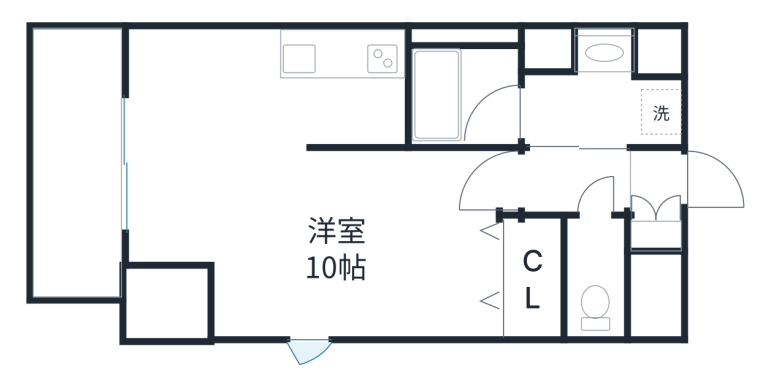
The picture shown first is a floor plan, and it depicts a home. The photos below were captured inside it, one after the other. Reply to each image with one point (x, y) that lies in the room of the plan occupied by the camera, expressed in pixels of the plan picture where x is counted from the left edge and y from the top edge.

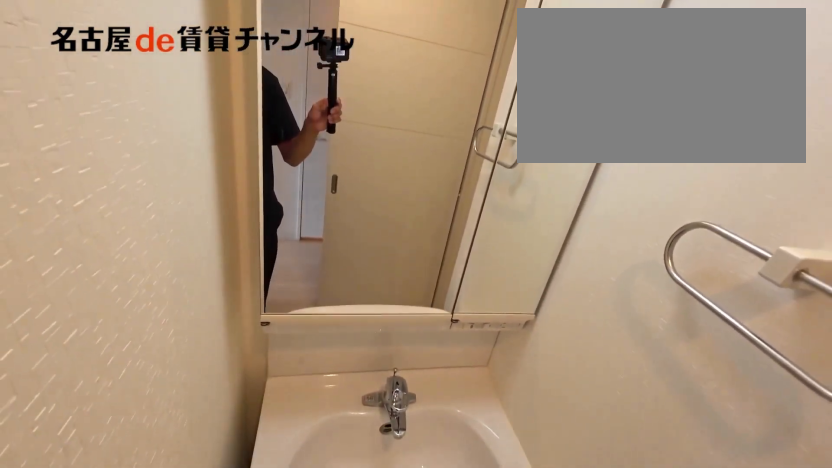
(600, 85)
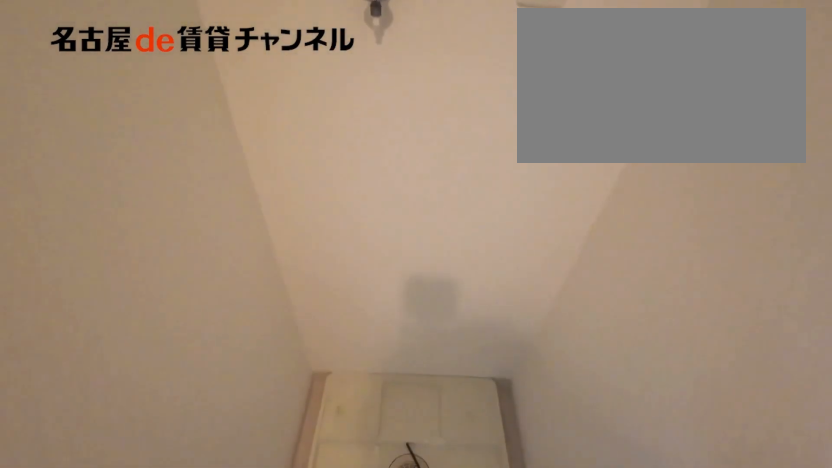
(600, 85)
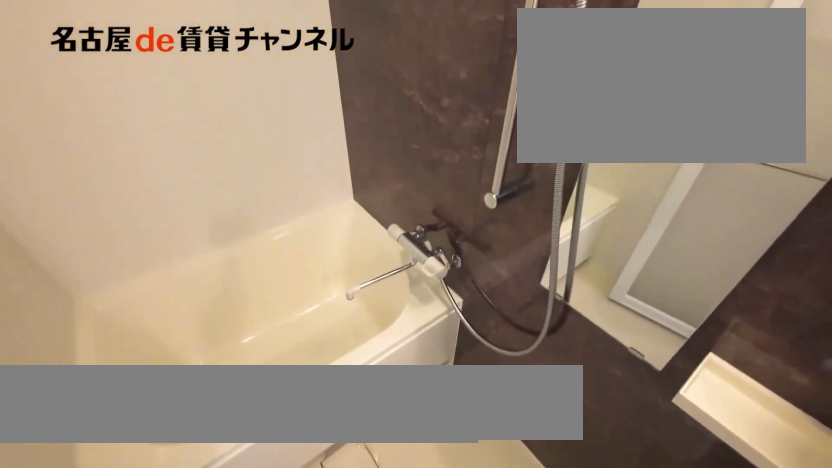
(467, 85)
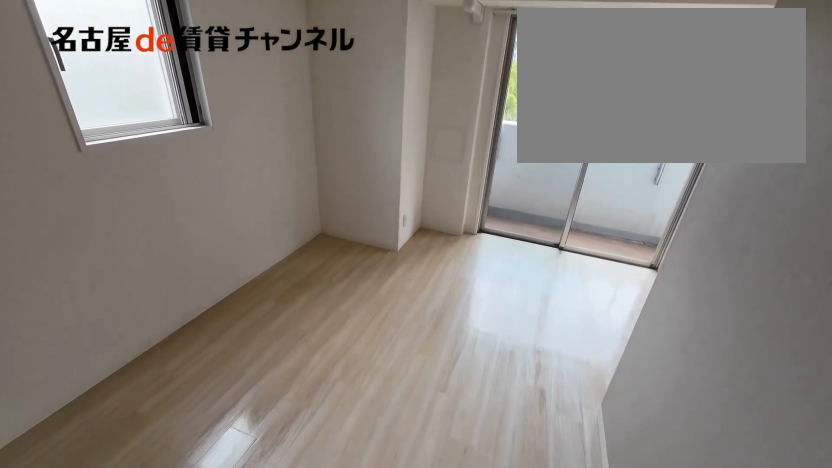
(349, 256)
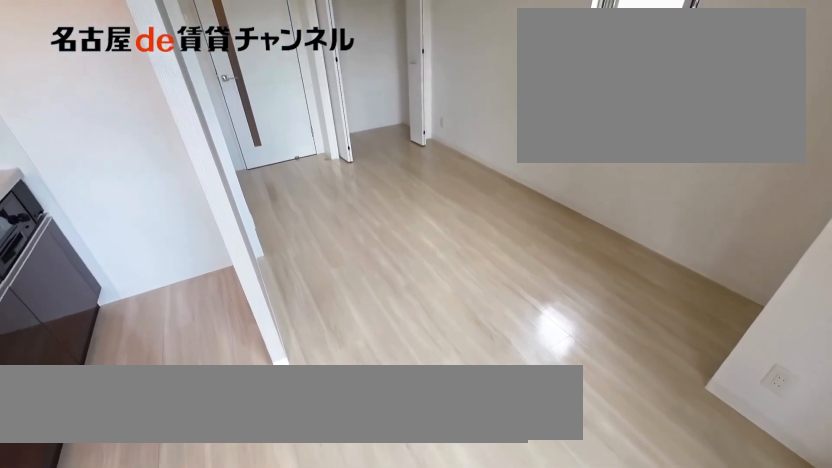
(349, 256)
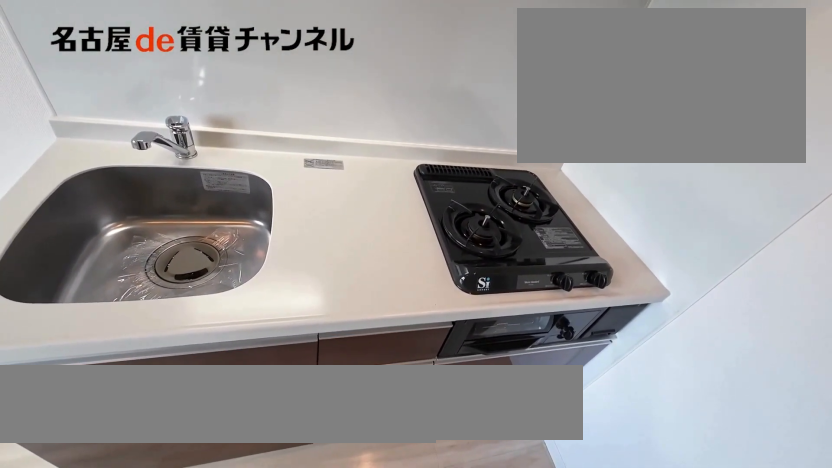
(344, 86)
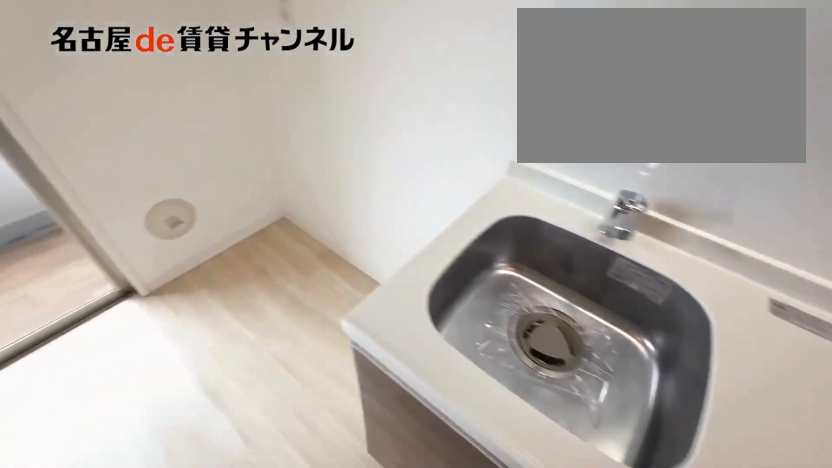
(203, 88)
